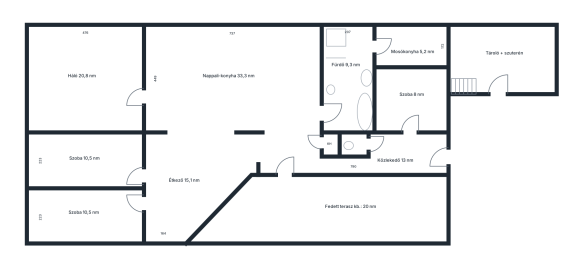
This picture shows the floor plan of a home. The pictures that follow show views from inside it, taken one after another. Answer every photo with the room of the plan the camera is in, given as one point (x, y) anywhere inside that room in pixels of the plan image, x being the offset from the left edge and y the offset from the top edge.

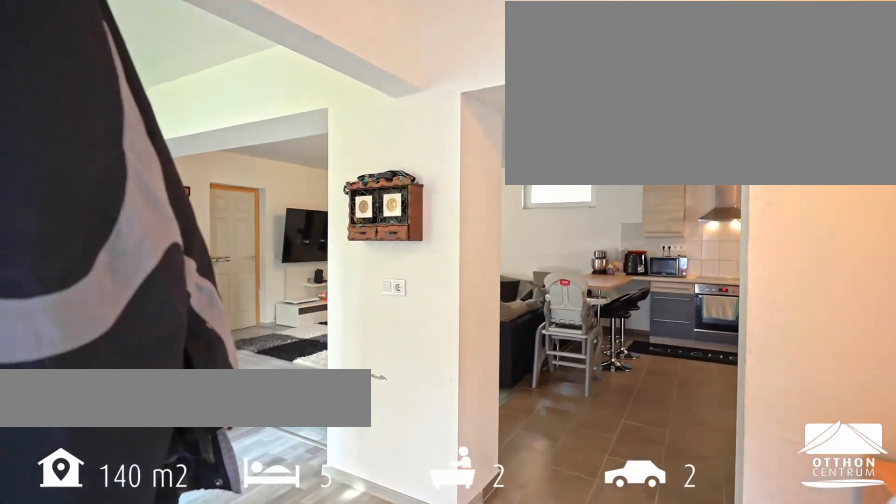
(351, 165)
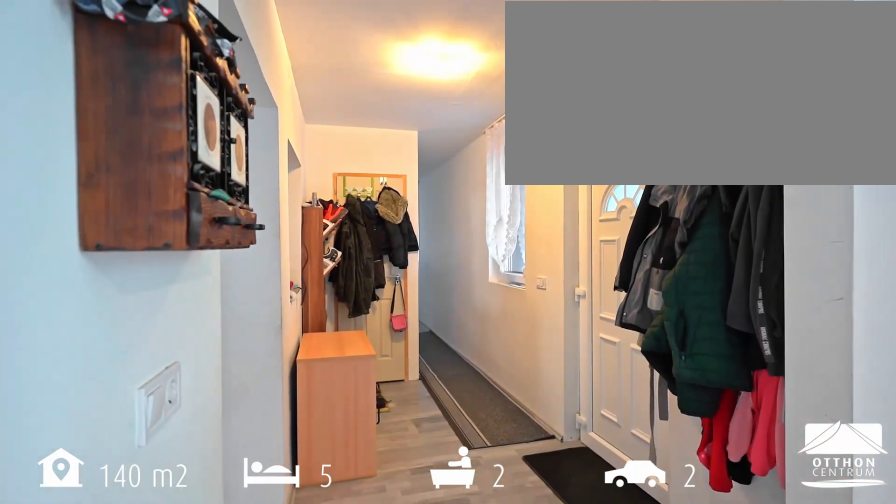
(351, 165)
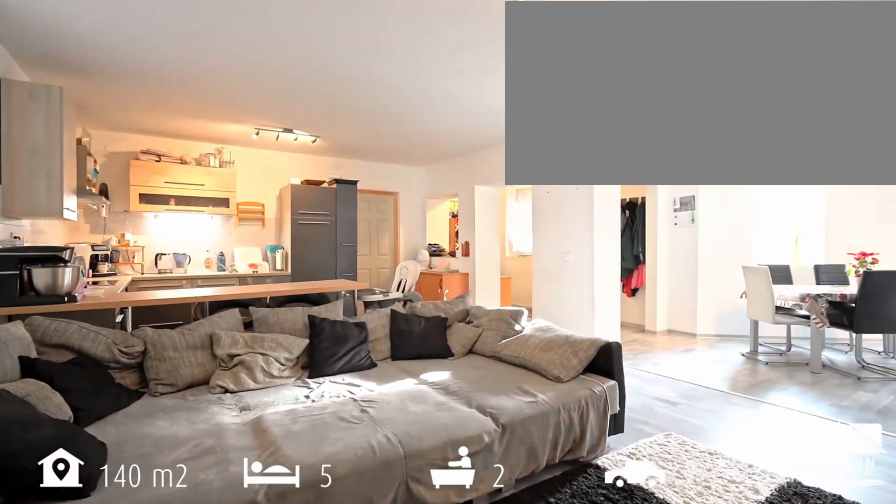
(233, 79)
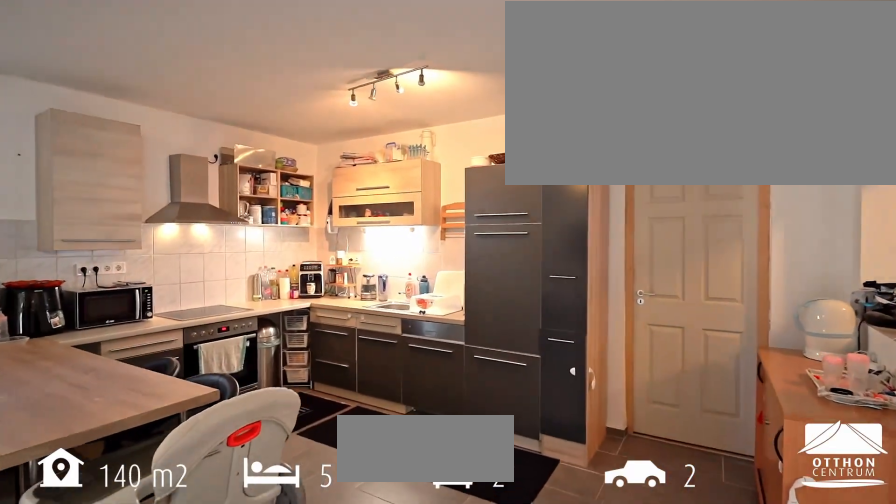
(233, 79)
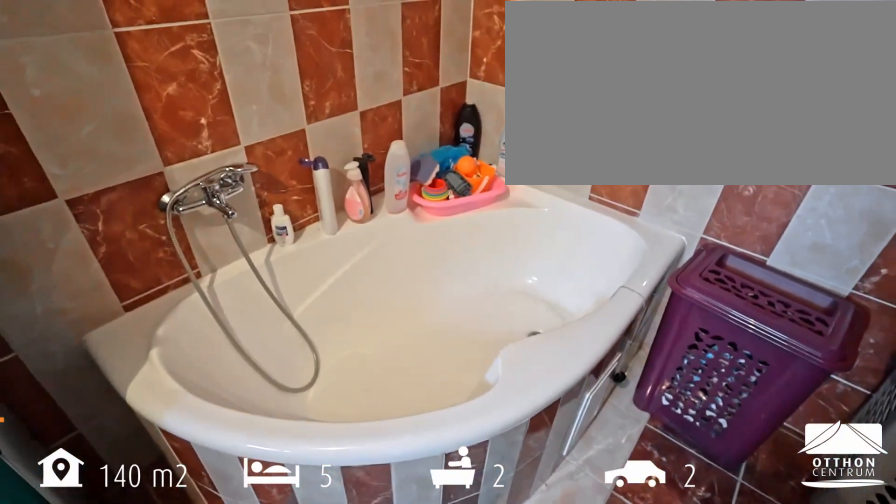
(347, 81)
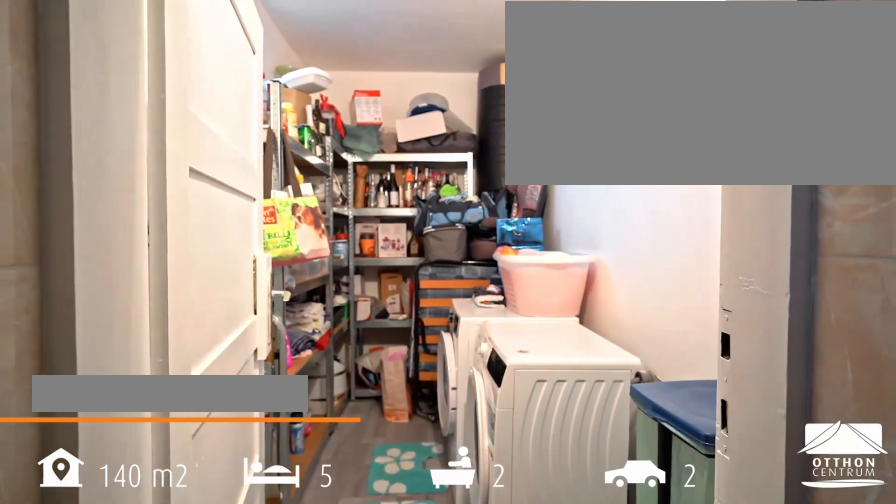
(411, 46)
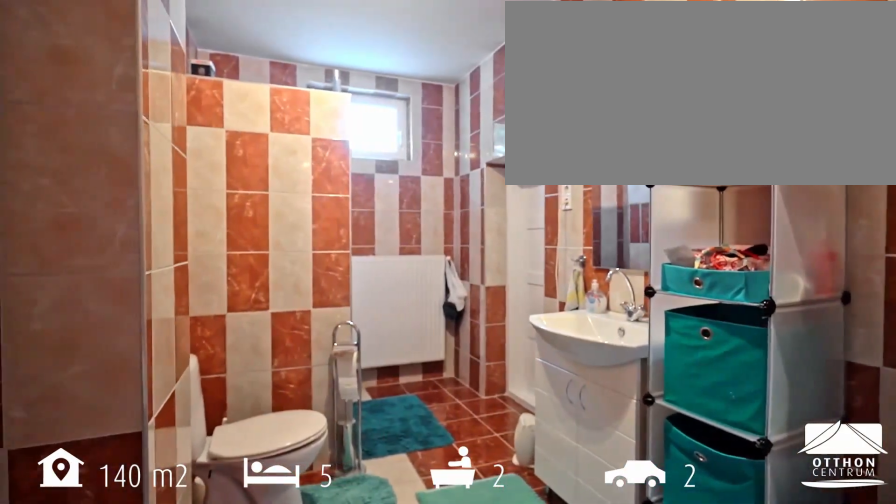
(348, 80)
